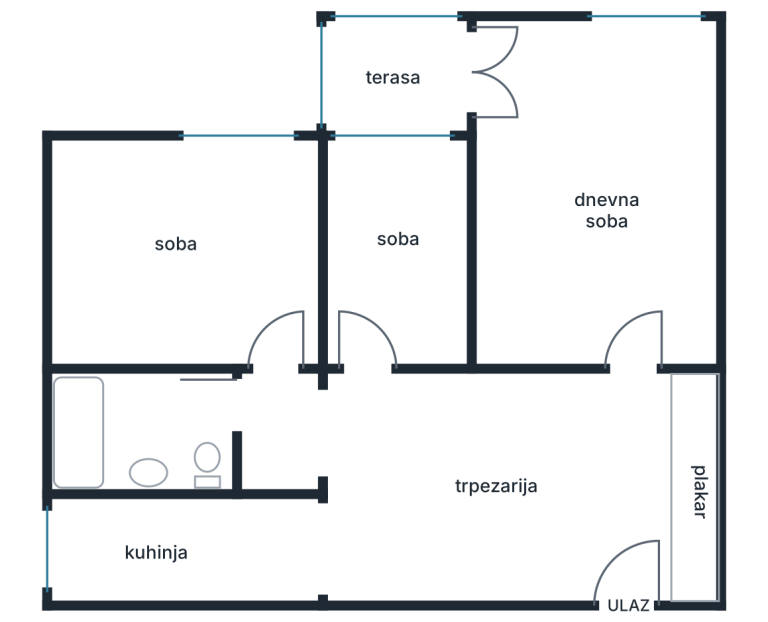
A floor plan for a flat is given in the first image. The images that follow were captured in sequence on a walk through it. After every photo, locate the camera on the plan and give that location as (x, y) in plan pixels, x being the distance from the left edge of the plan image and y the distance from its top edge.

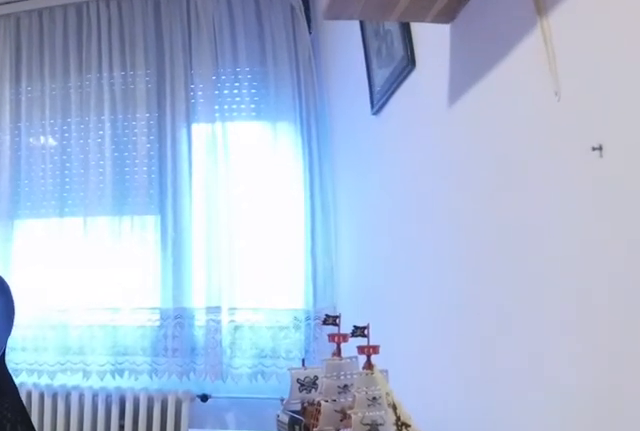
(286, 341)
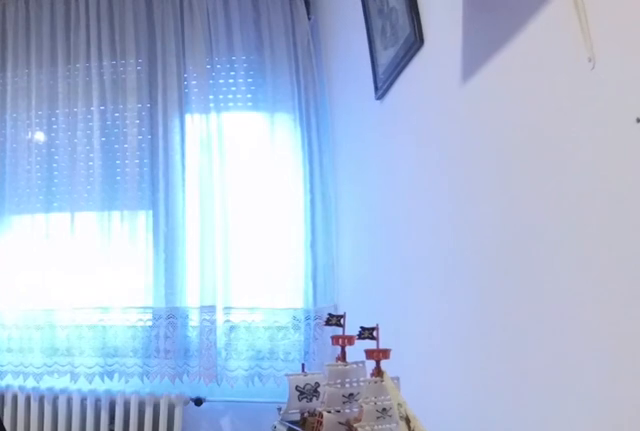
(287, 327)
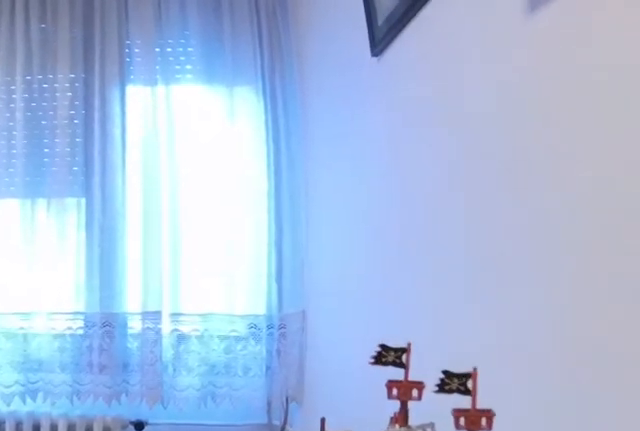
(287, 301)
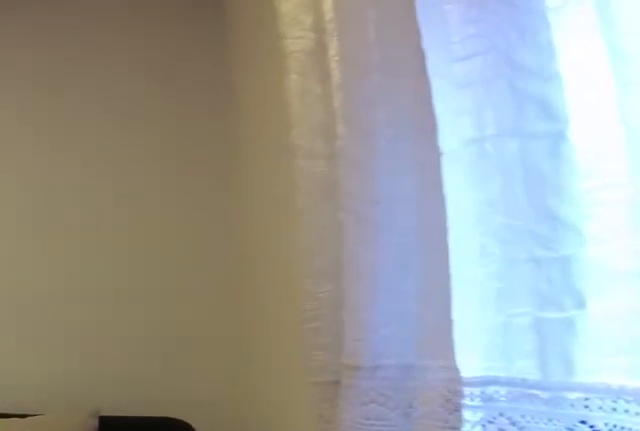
(275, 161)
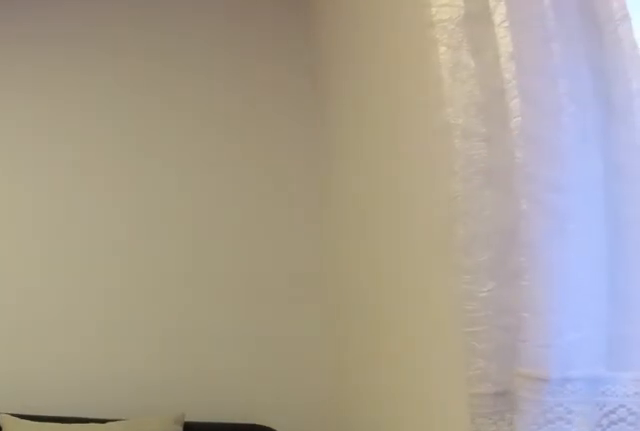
(258, 160)
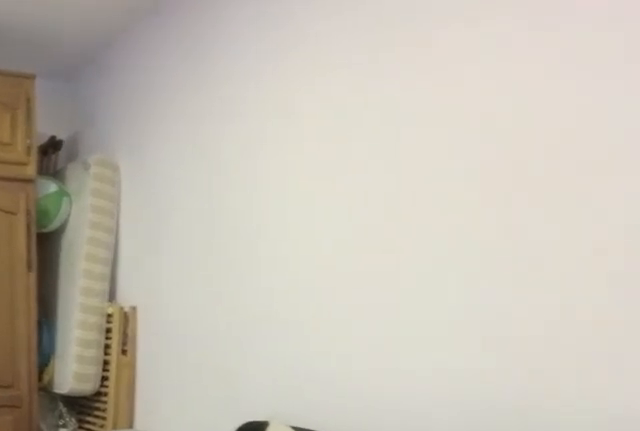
(191, 168)
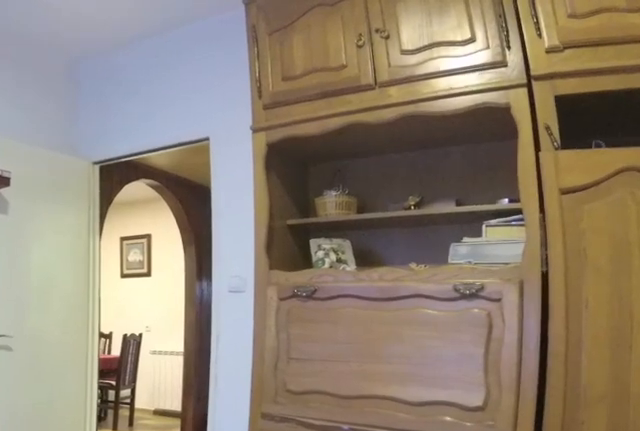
(208, 213)
